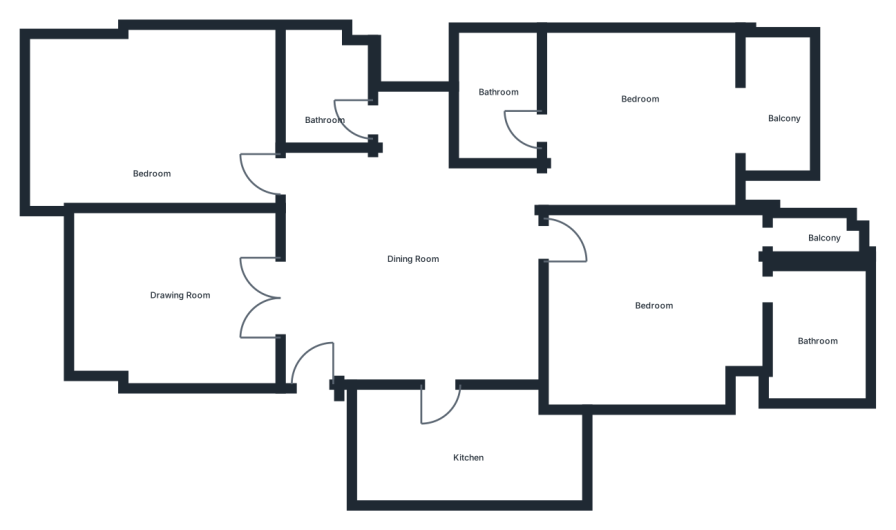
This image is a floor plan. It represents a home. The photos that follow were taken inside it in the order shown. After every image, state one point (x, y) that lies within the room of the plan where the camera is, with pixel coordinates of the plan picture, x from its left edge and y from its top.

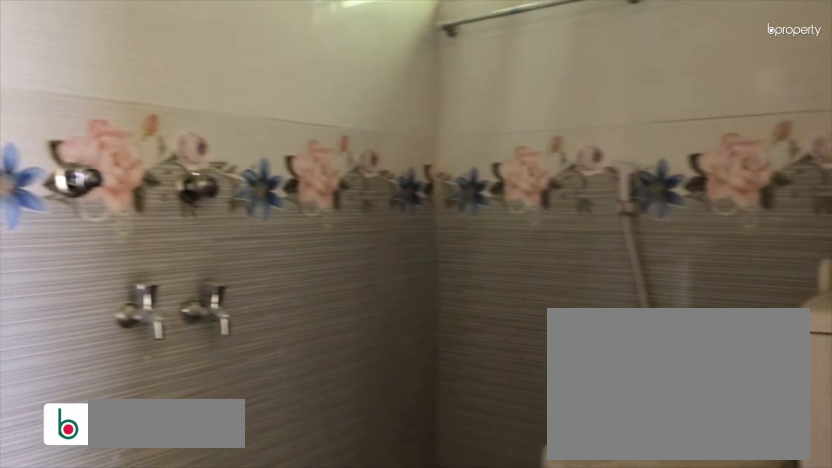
(503, 99)
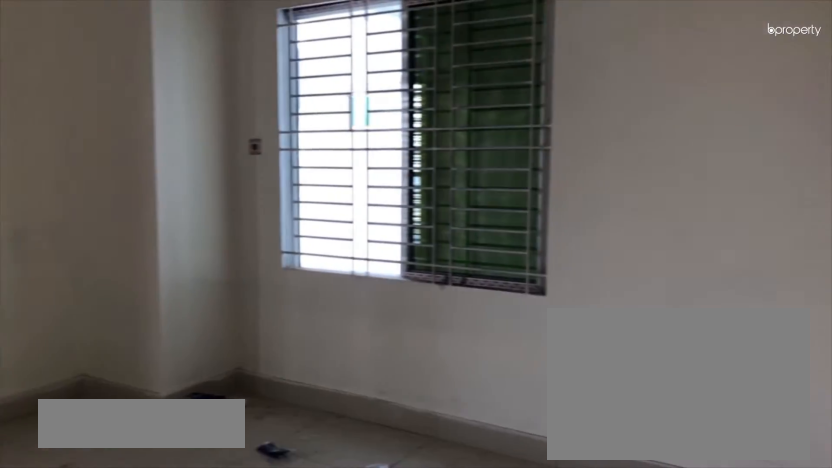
(668, 314)
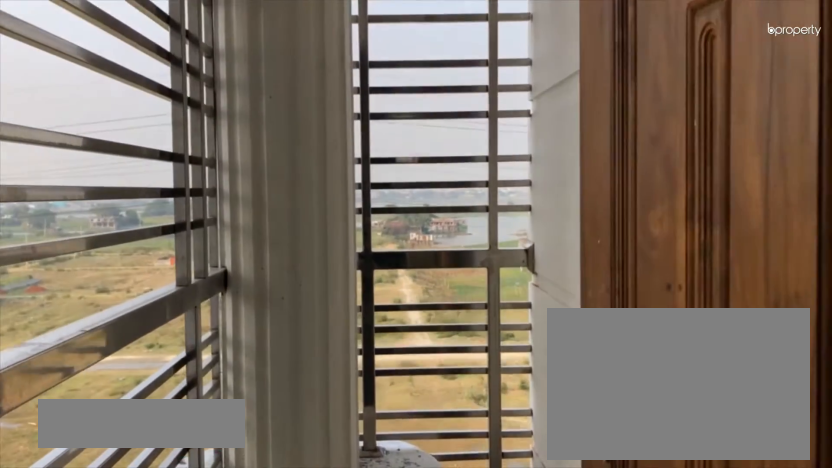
(824, 234)
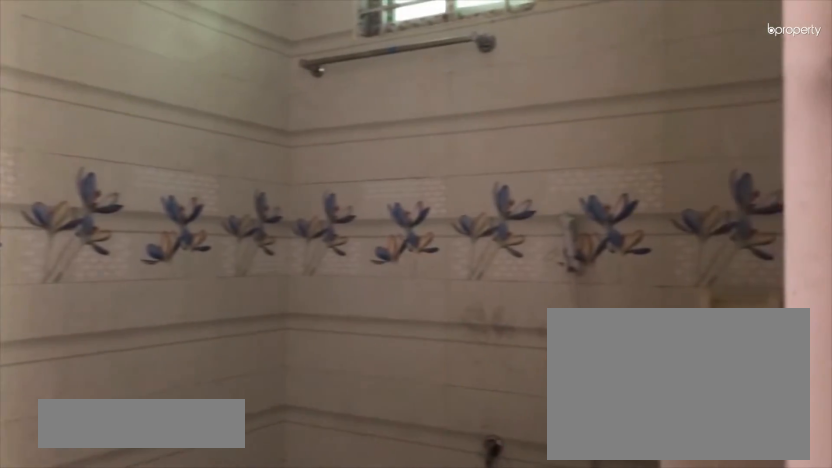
(831, 344)
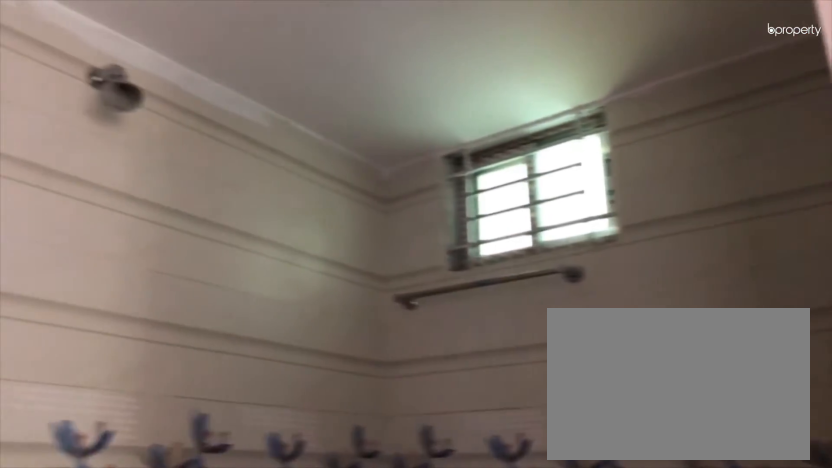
(831, 344)
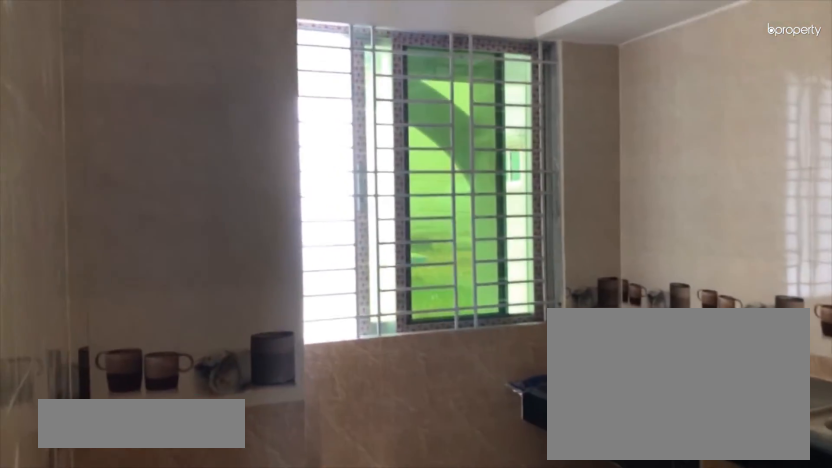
(449, 438)
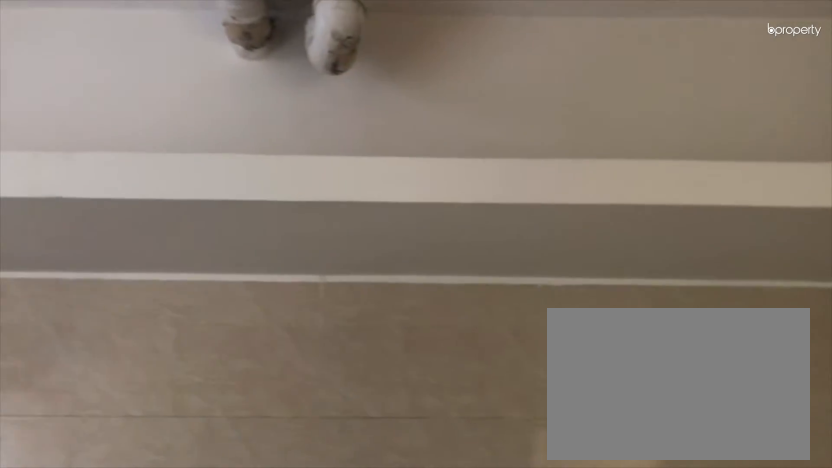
(449, 438)
